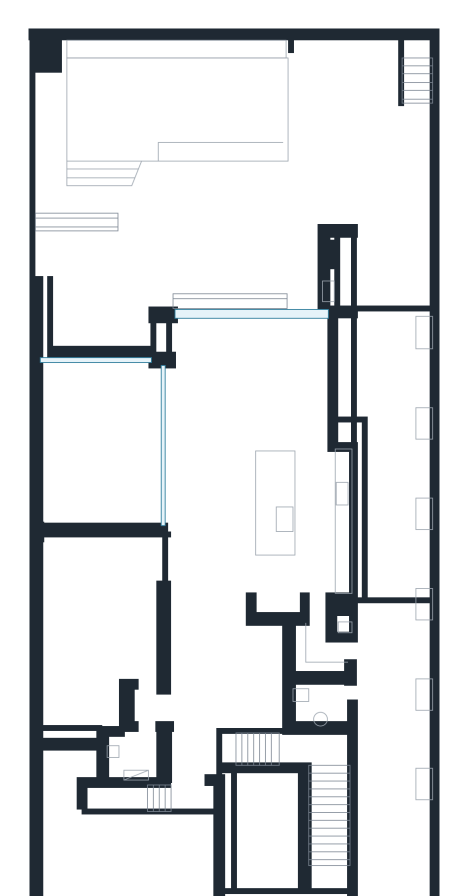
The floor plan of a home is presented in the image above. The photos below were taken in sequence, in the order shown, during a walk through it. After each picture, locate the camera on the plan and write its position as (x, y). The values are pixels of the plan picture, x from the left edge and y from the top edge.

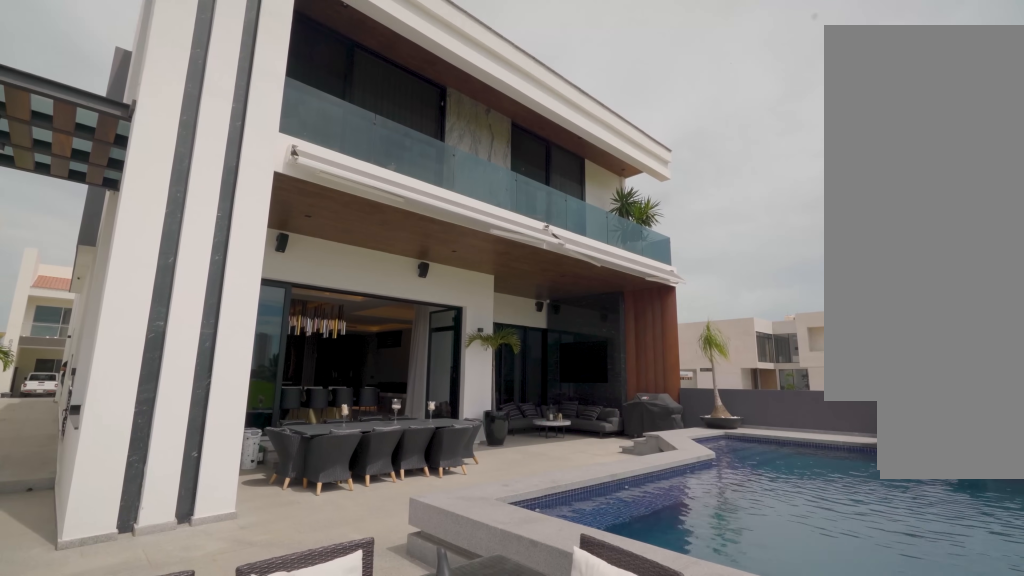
(370, 117)
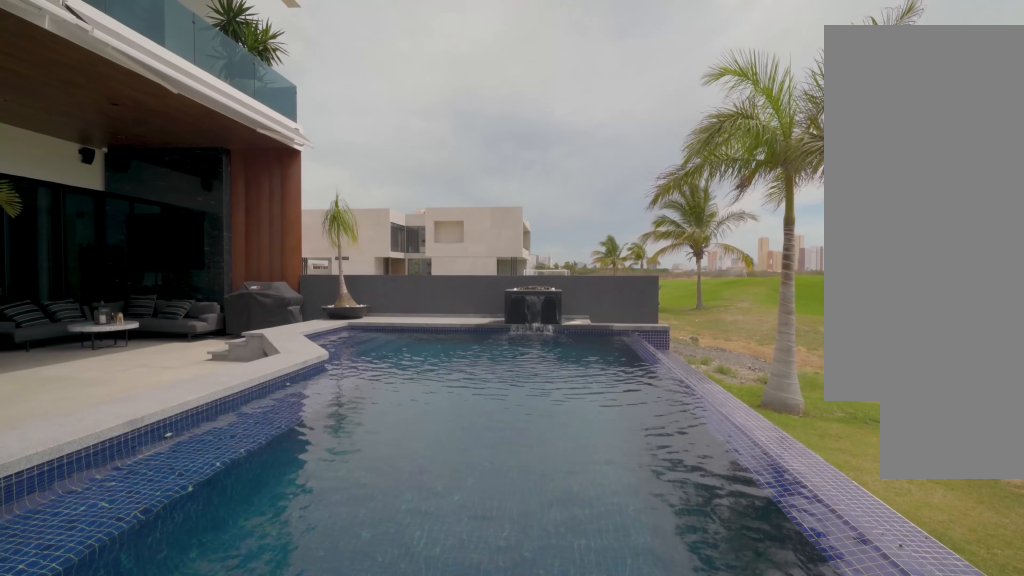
(323, 113)
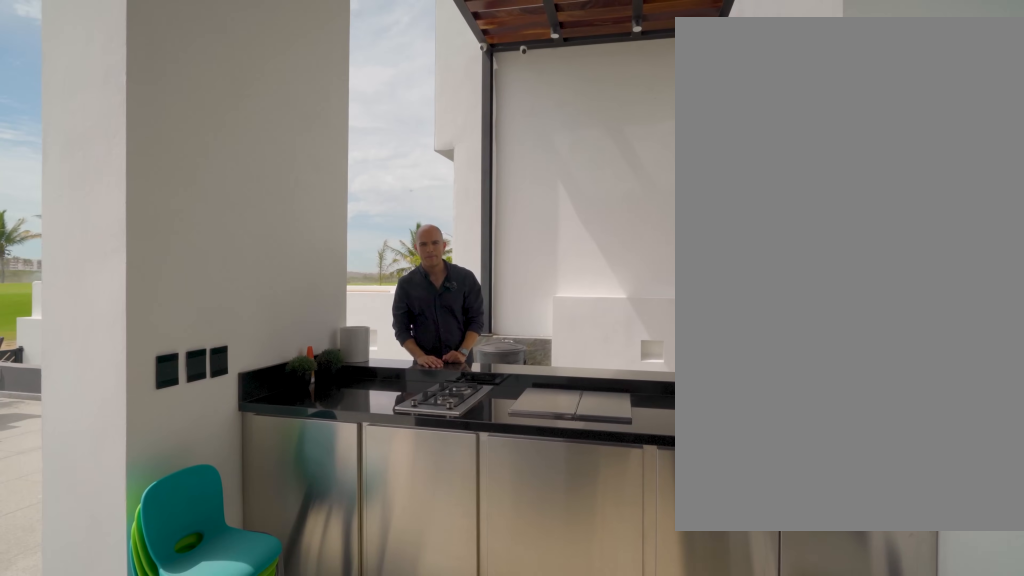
(294, 276)
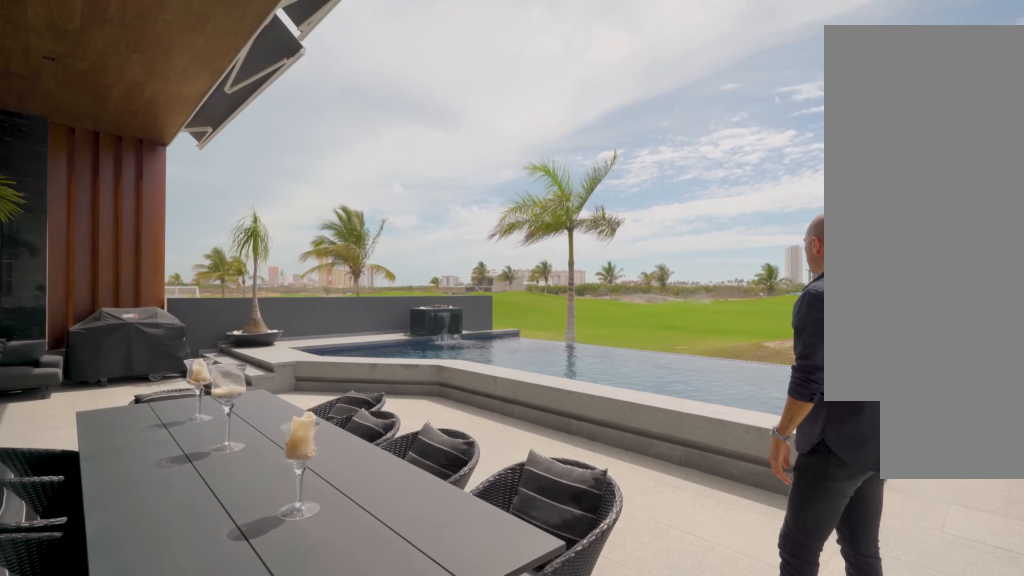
(294, 277)
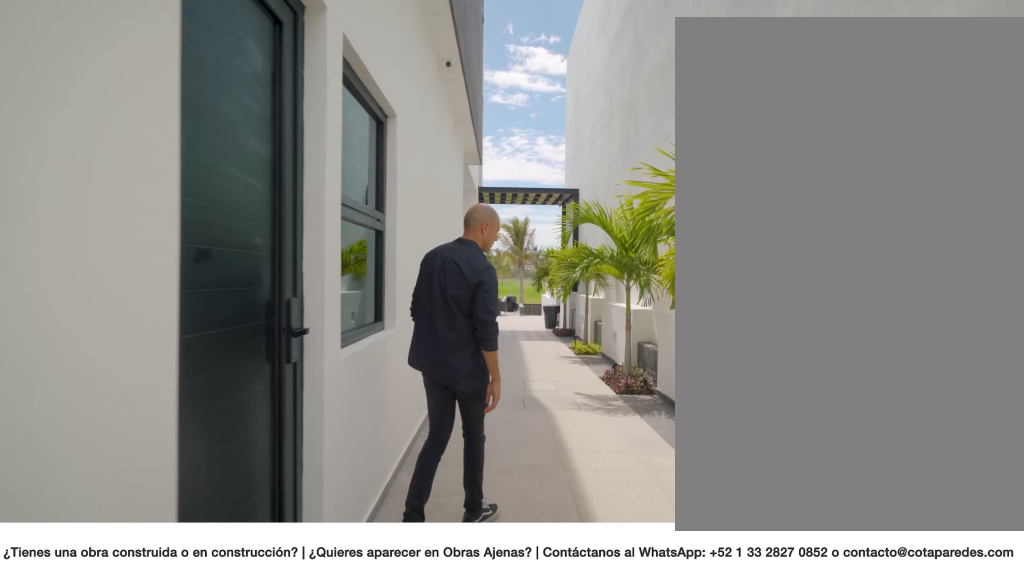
(398, 689)
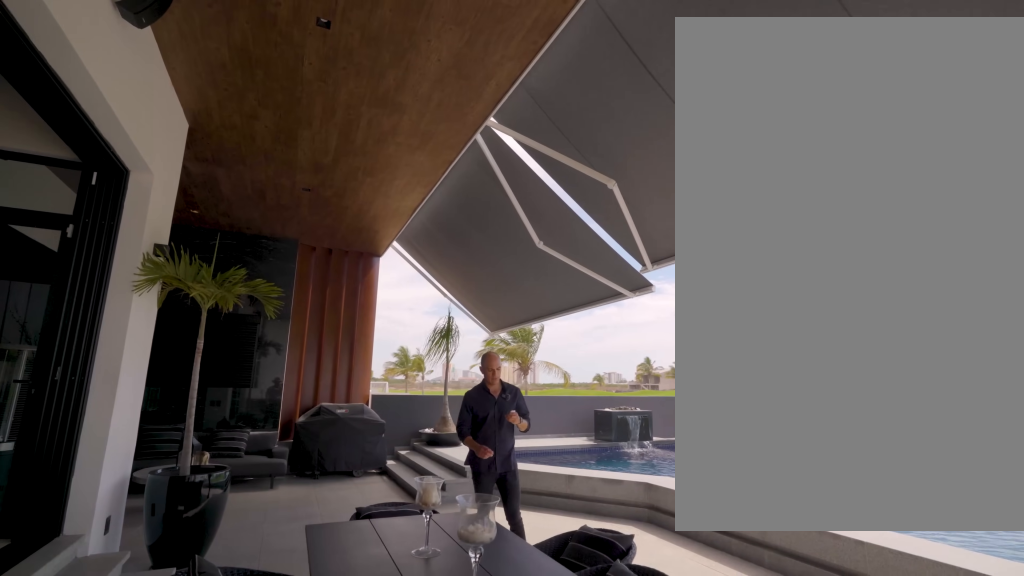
(313, 228)
